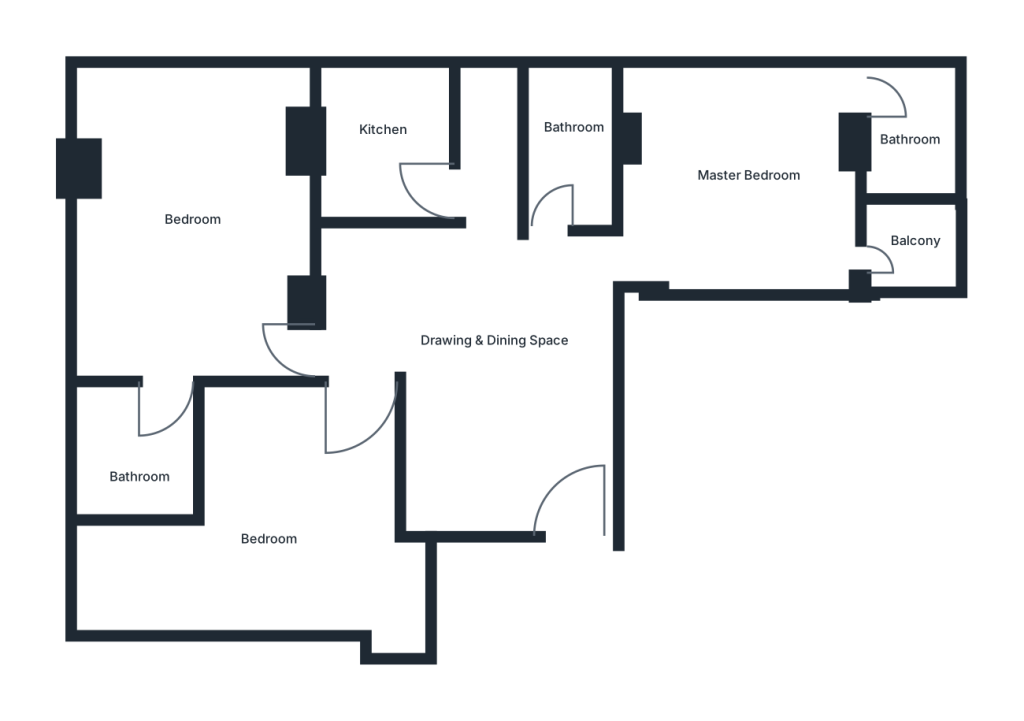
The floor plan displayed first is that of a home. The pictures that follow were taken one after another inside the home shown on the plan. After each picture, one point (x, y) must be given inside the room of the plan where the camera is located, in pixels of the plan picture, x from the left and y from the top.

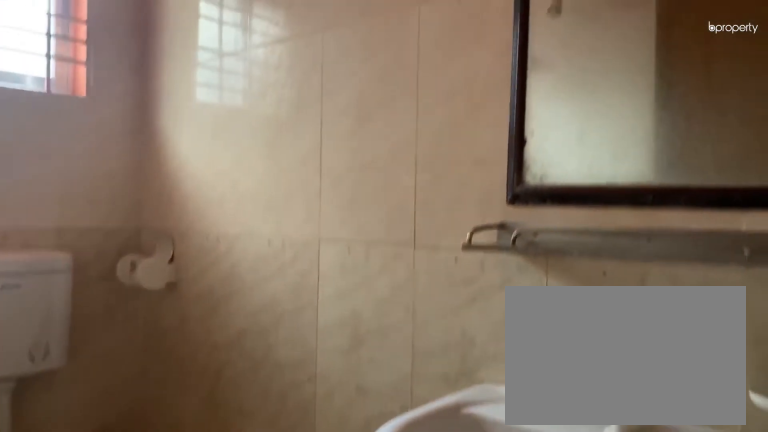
(567, 142)
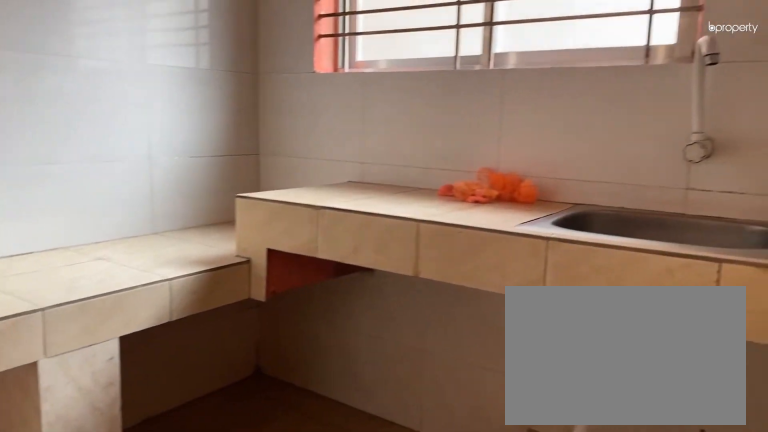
(393, 152)
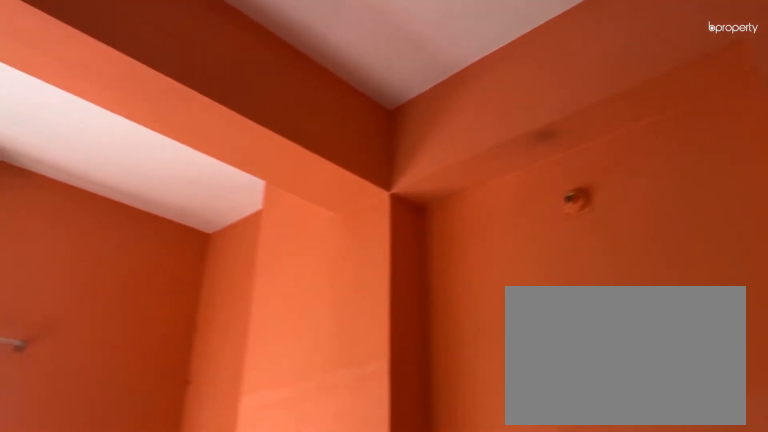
(185, 221)
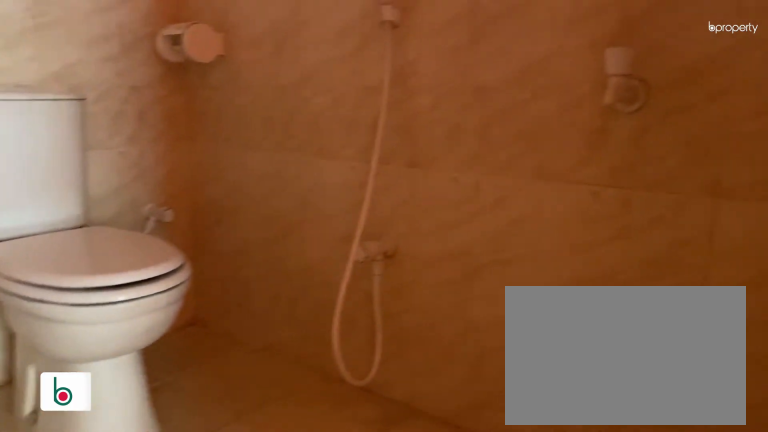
(154, 479)
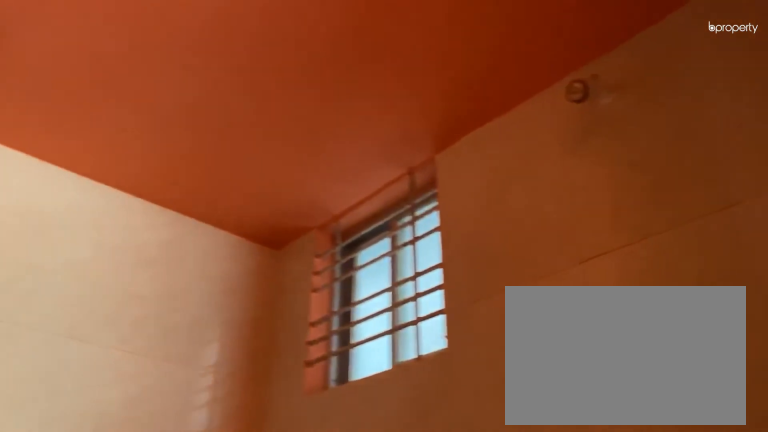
(154, 479)
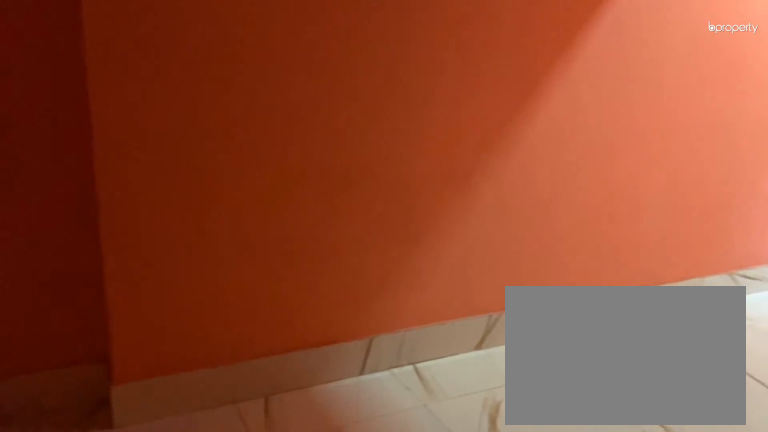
(329, 486)
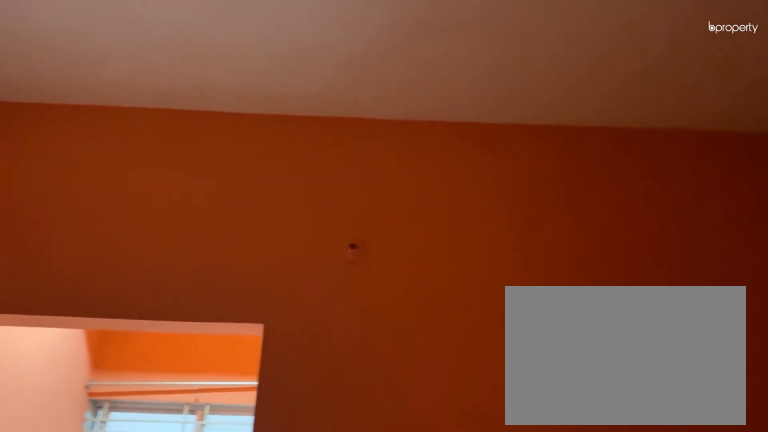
(314, 498)
